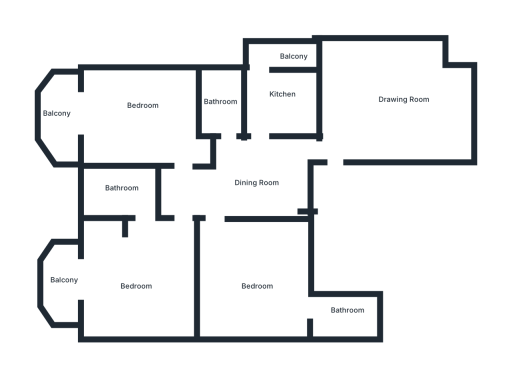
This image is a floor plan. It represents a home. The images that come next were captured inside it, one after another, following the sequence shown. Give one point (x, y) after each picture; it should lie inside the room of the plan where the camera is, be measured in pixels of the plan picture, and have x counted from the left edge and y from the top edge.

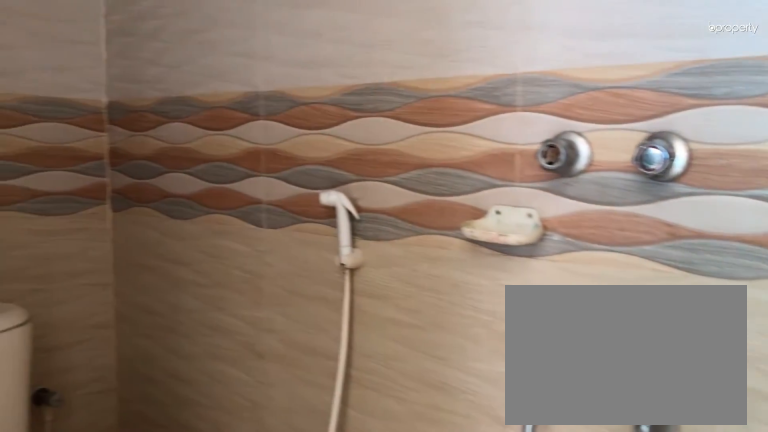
(118, 188)
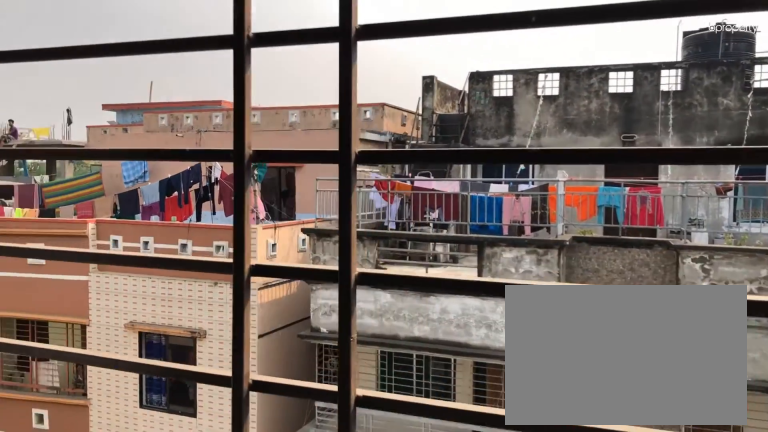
(69, 285)
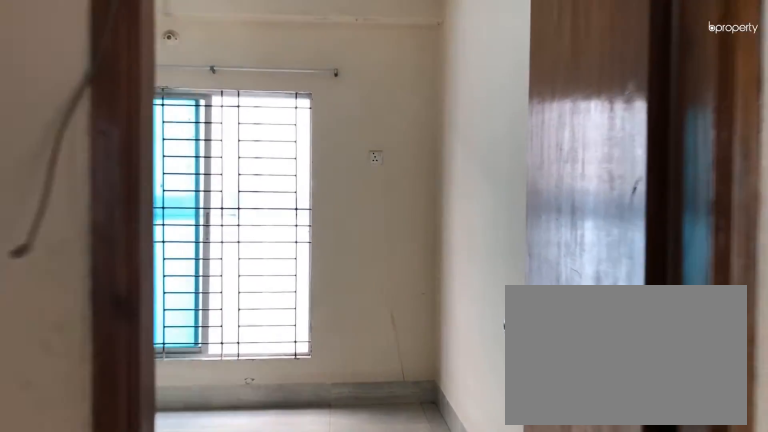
(251, 282)
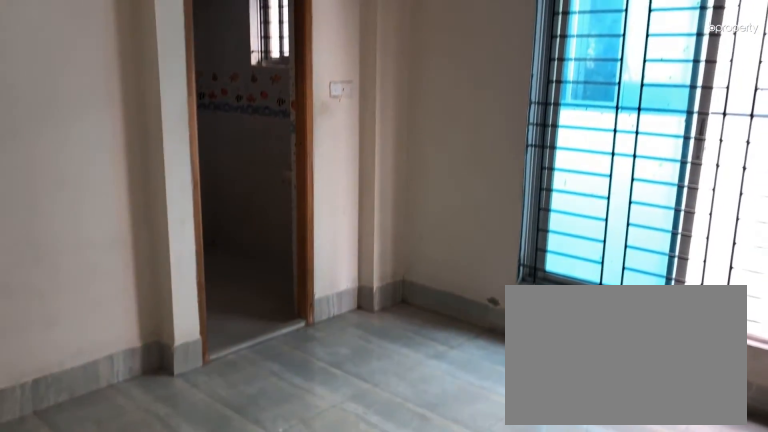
(251, 282)
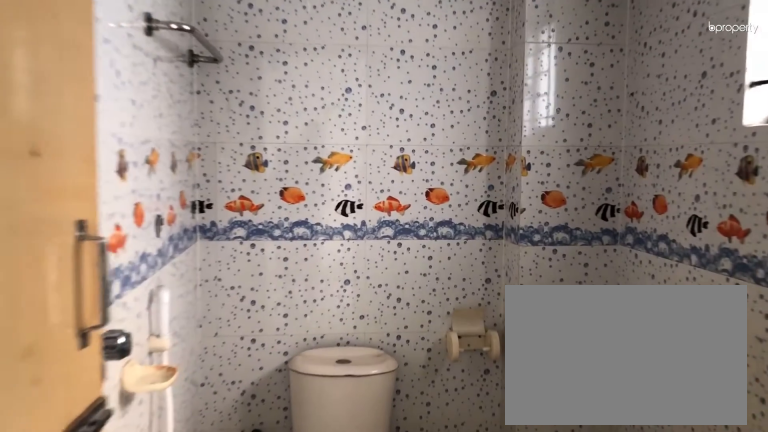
(347, 315)
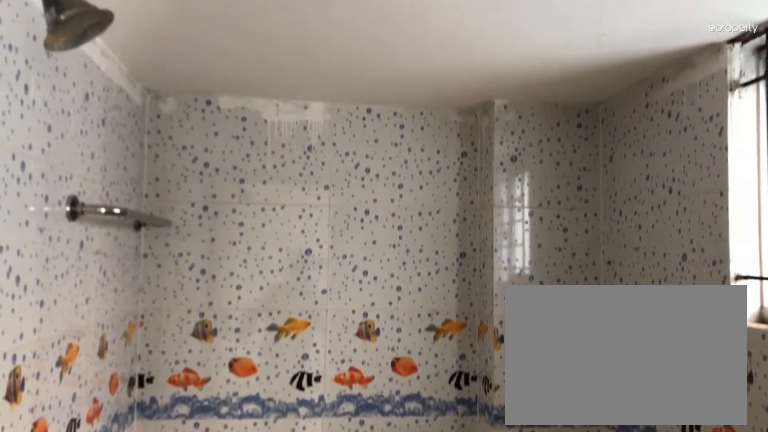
(347, 315)
